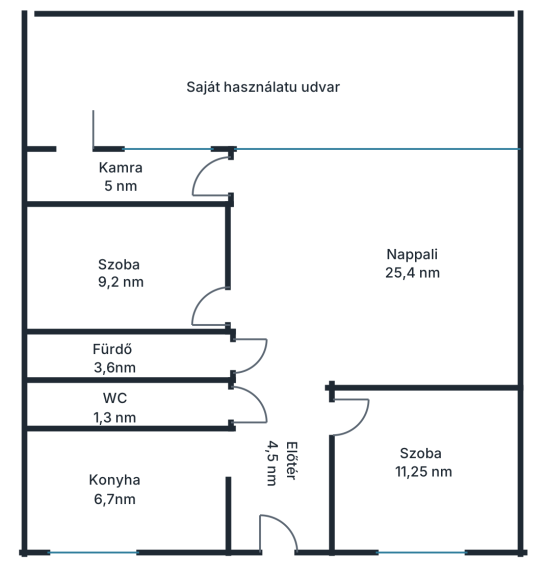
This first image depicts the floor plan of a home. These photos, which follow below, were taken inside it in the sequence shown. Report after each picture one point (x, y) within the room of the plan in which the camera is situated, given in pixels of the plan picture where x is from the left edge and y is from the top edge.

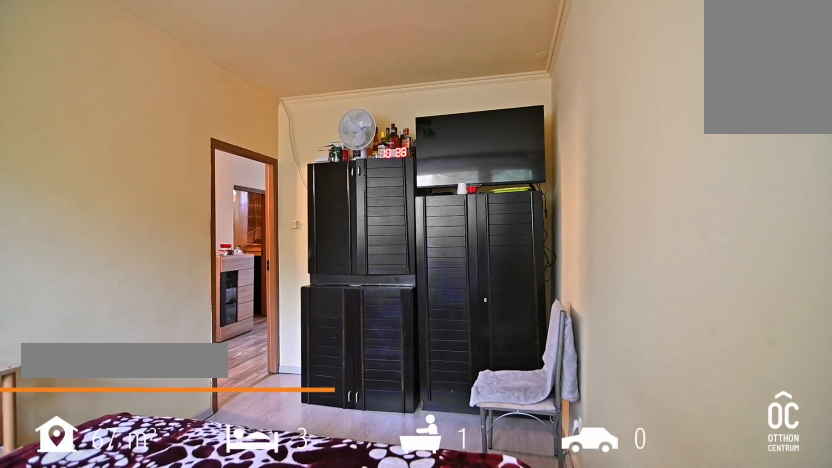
(428, 476)
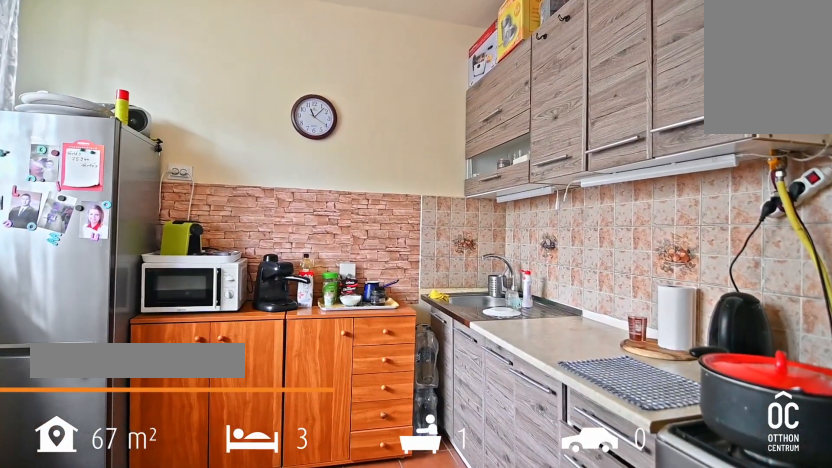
(126, 476)
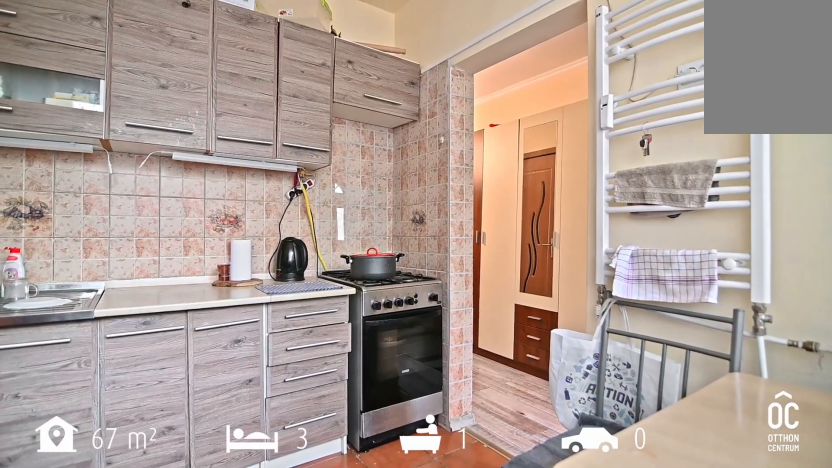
(126, 476)
